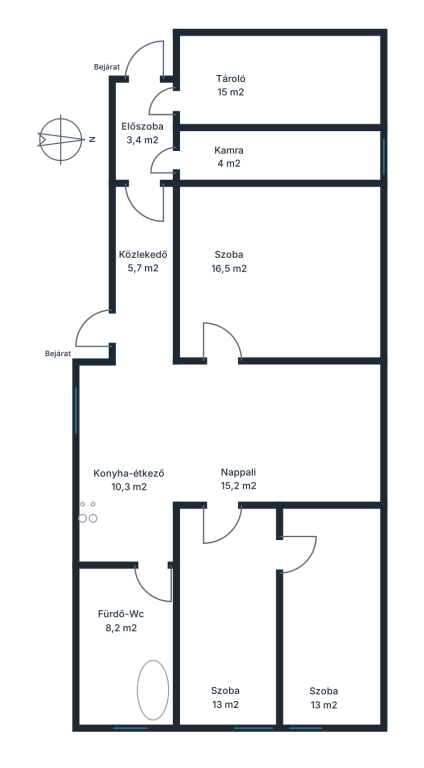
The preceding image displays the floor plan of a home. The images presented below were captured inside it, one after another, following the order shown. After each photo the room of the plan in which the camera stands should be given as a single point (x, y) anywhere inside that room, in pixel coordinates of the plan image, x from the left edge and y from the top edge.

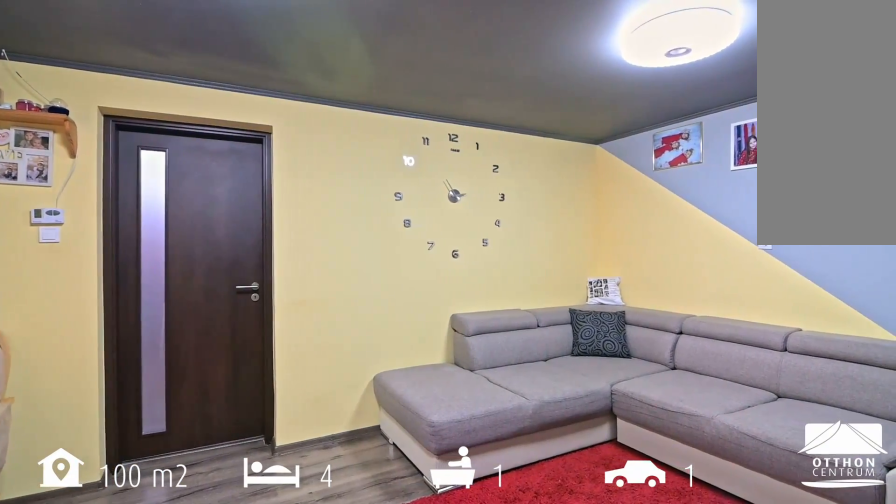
(293, 442)
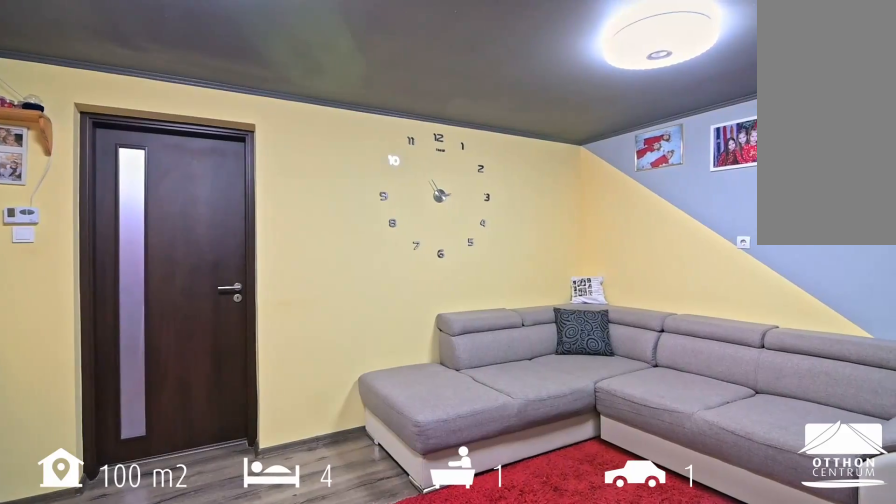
(293, 442)
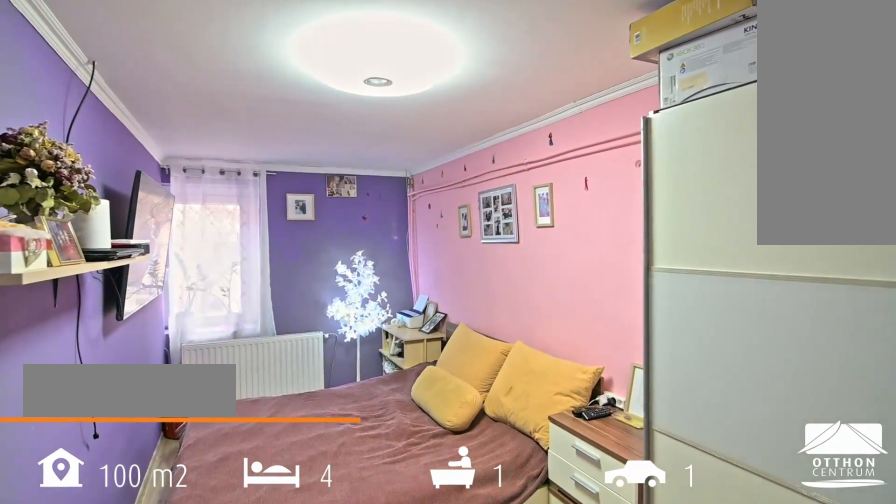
(229, 626)
